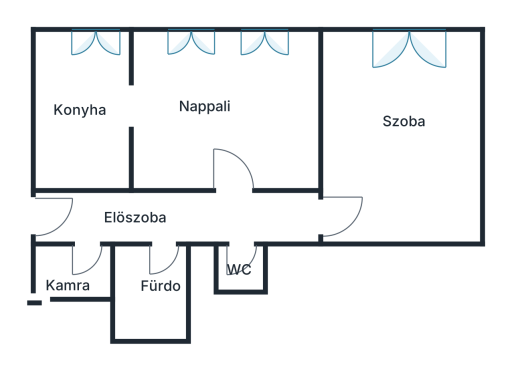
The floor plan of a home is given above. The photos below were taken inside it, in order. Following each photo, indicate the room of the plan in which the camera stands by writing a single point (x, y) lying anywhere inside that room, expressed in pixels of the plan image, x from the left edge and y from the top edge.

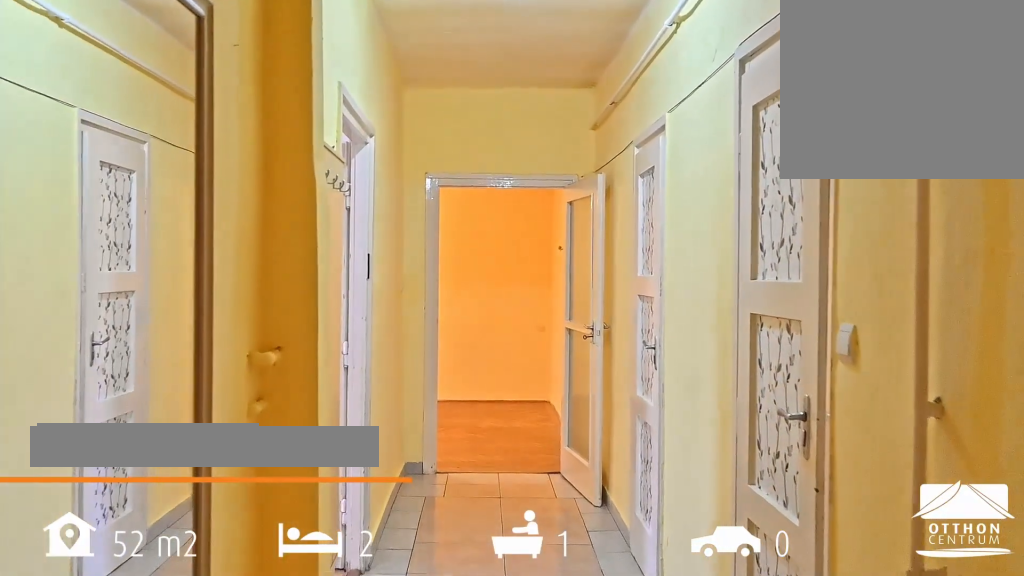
(179, 219)
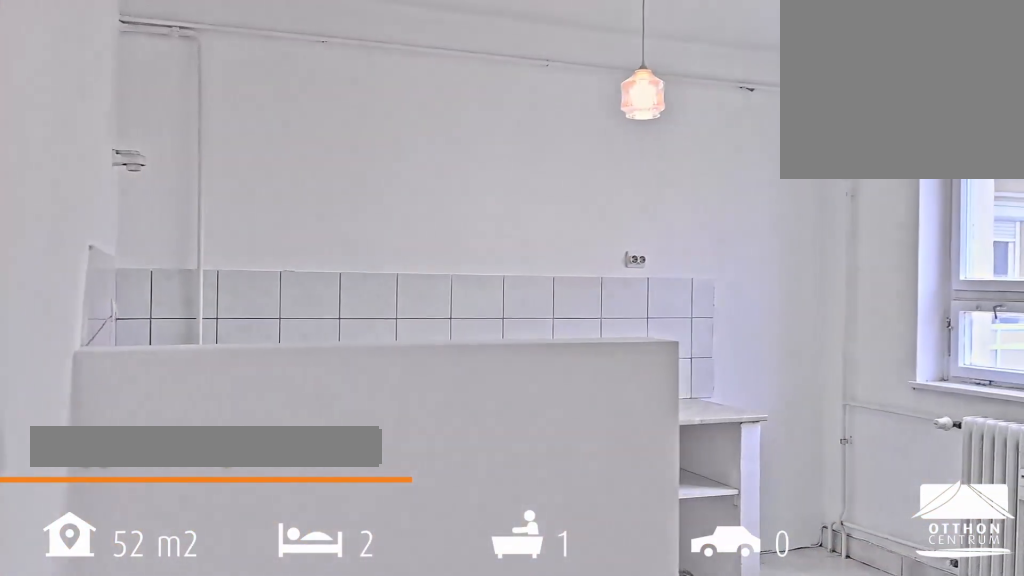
(180, 113)
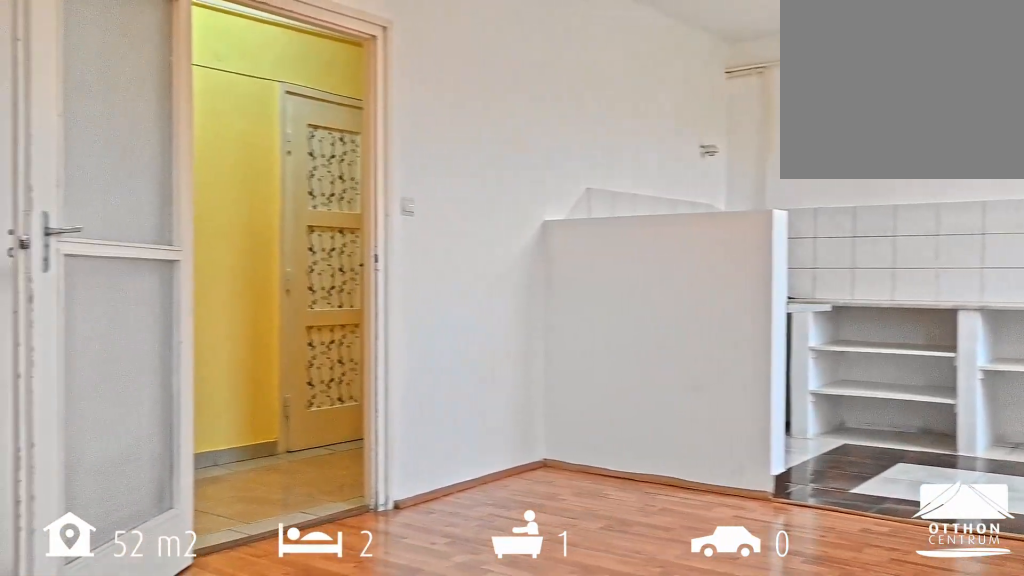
(180, 113)
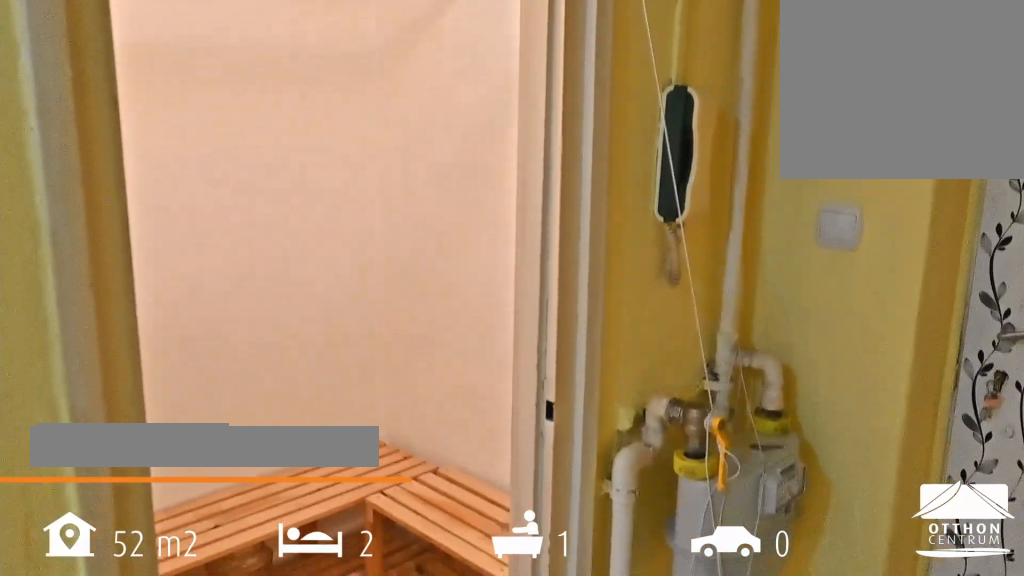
(70, 273)
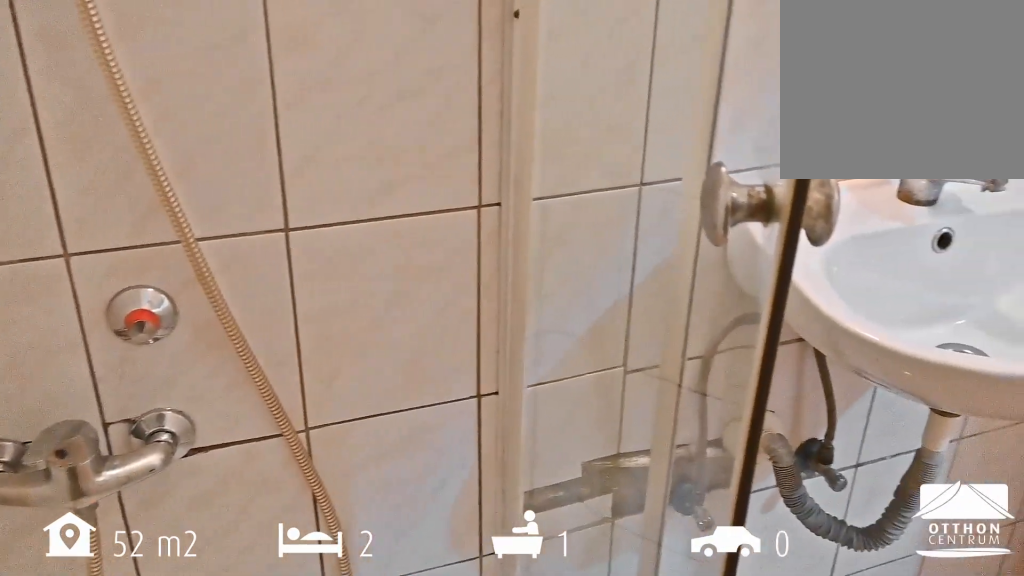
(151, 297)
